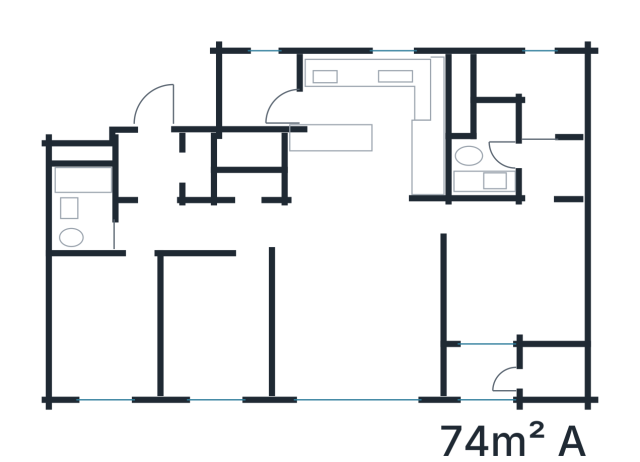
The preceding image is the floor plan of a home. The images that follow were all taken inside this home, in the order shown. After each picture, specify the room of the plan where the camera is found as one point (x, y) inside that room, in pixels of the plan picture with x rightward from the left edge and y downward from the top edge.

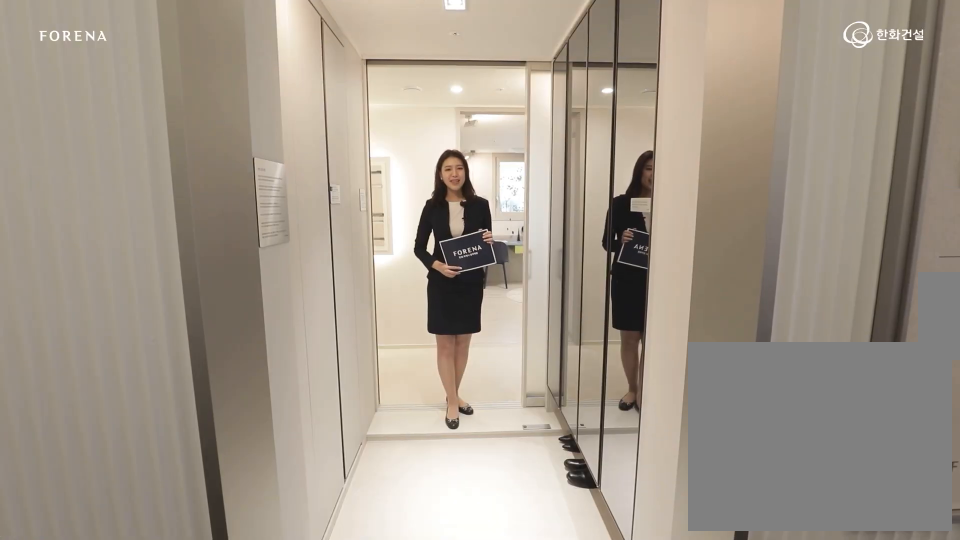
(156, 164)
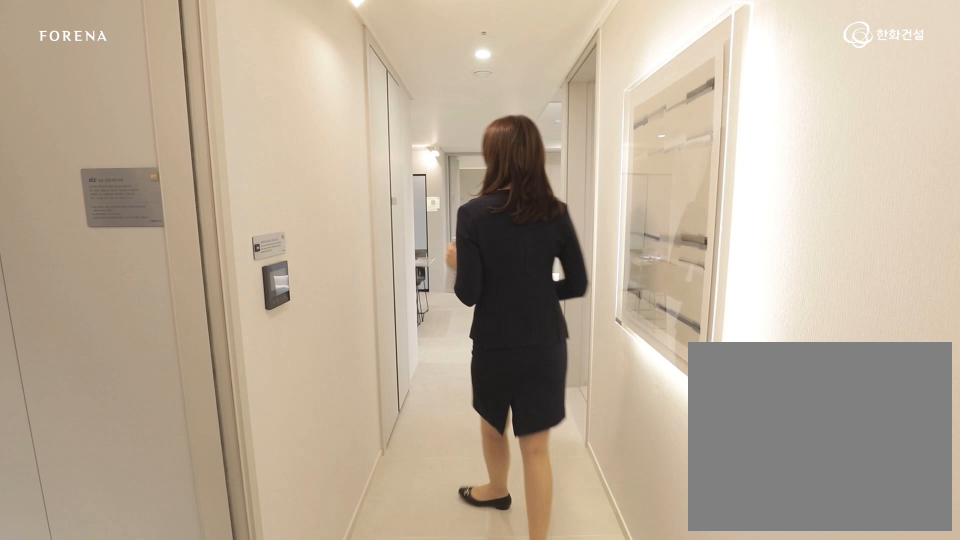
(228, 227)
